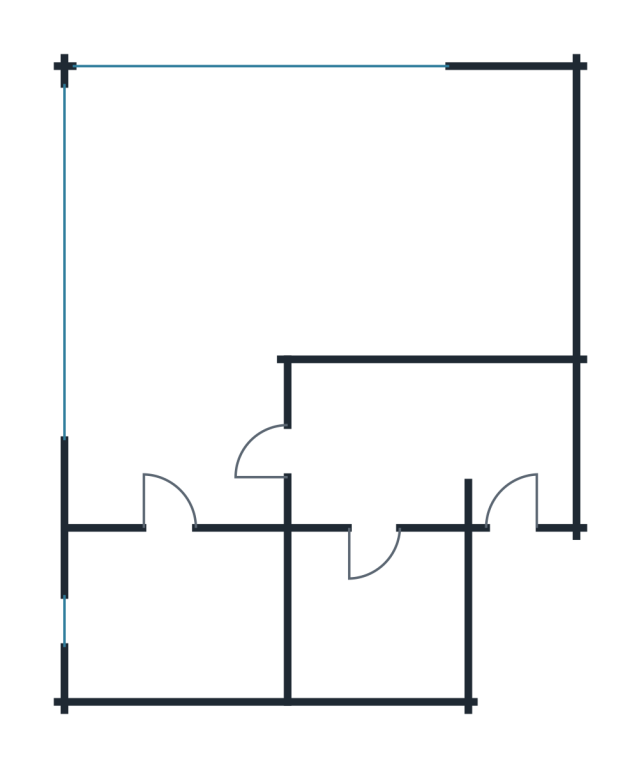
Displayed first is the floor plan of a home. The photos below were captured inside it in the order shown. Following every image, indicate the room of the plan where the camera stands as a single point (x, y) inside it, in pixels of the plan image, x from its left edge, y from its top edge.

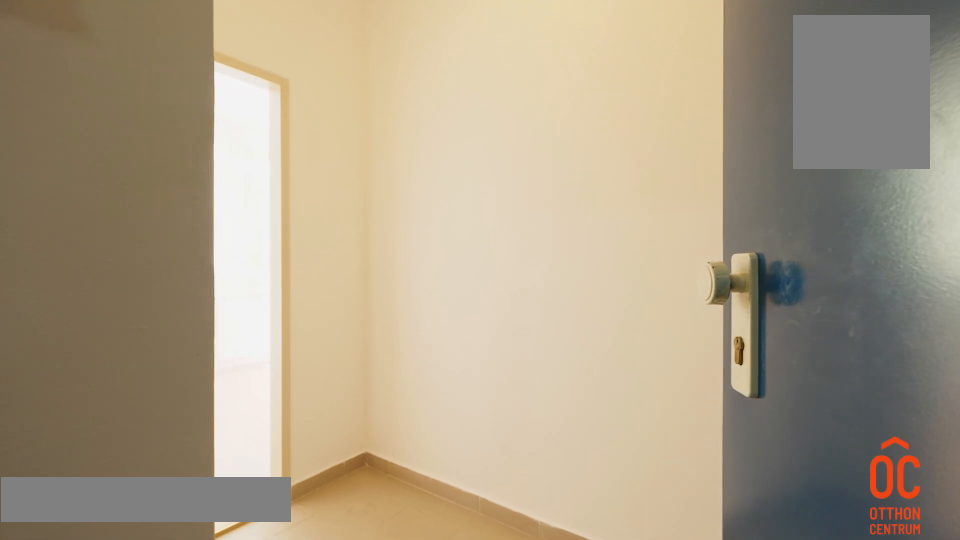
(413, 444)
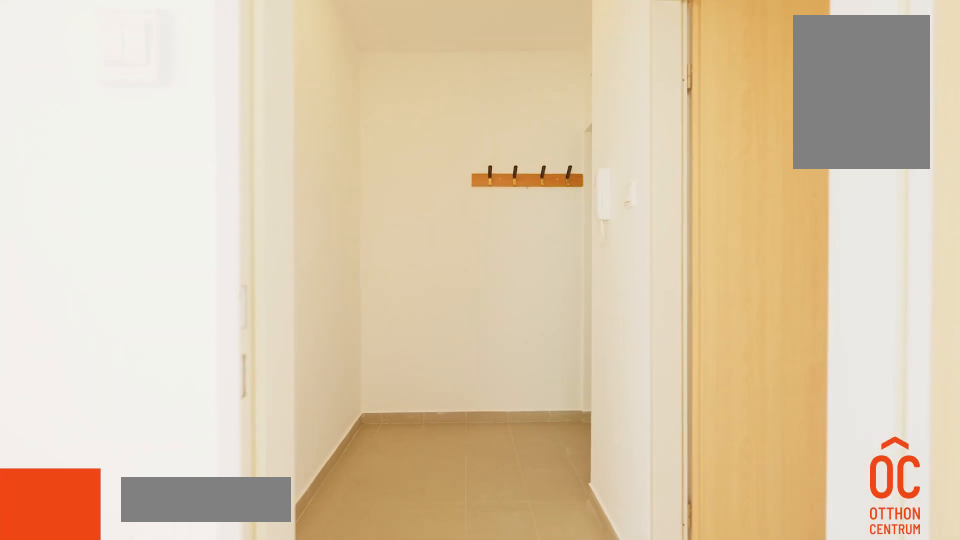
(413, 444)
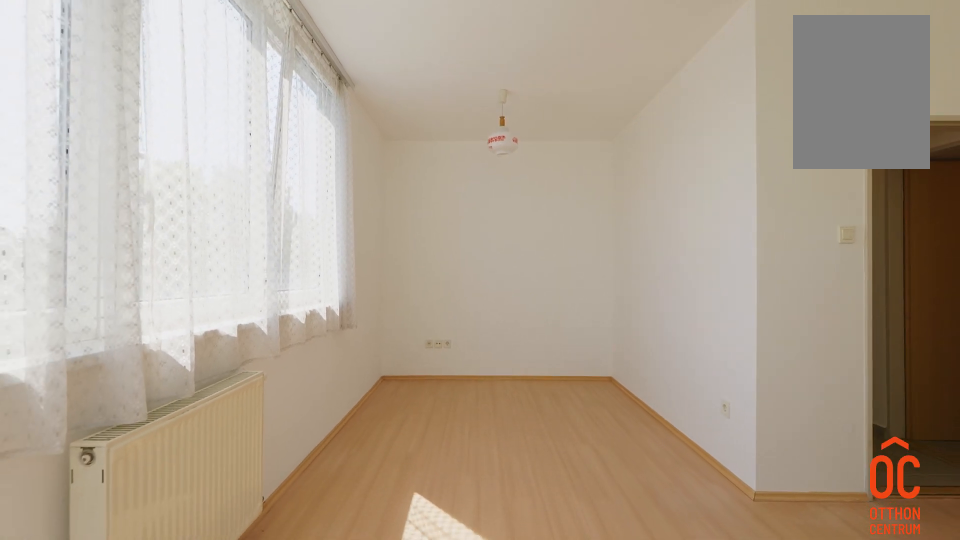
(213, 238)
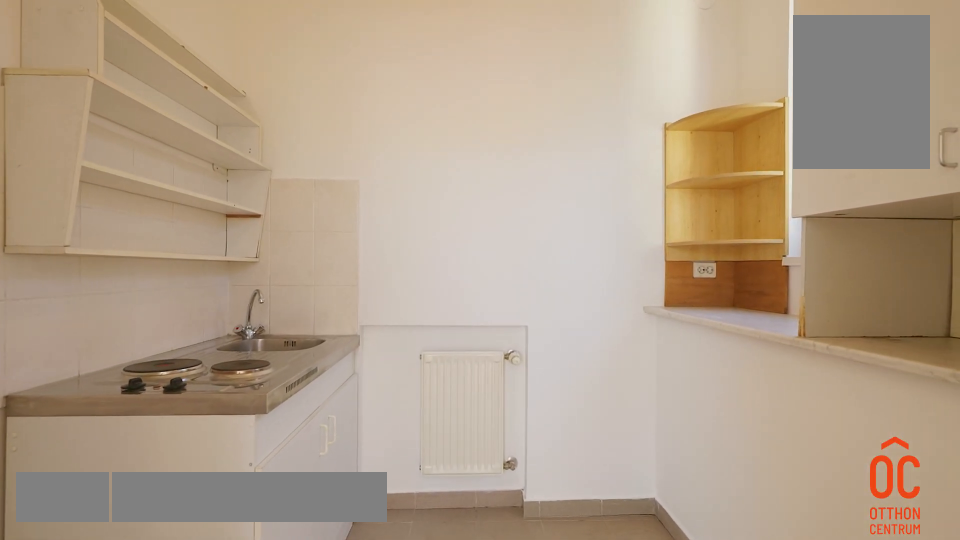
(213, 616)
